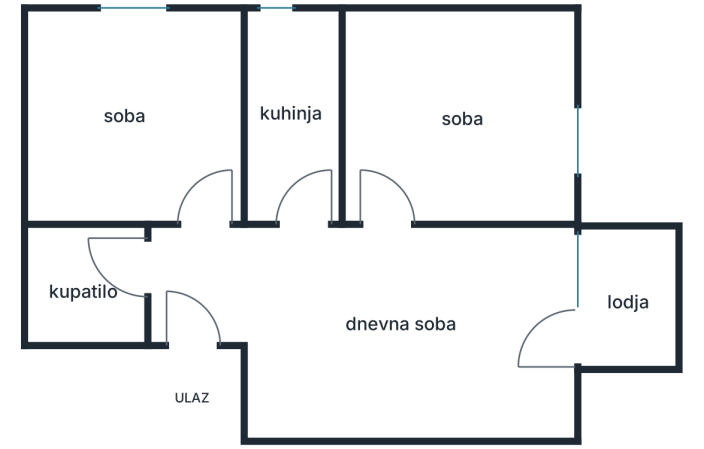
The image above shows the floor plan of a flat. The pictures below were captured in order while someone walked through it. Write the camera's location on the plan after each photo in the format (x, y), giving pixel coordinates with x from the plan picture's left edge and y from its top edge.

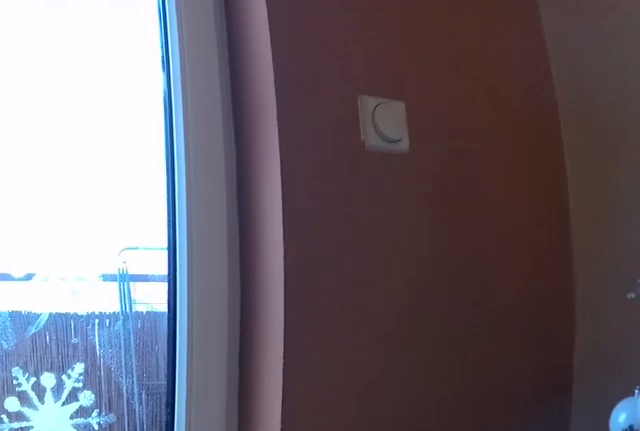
(485, 320)
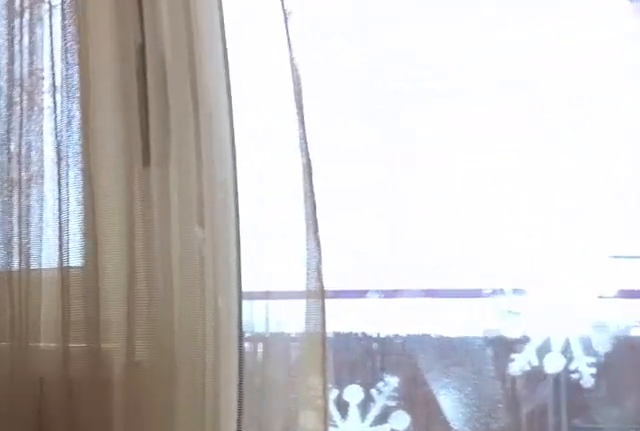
(500, 335)
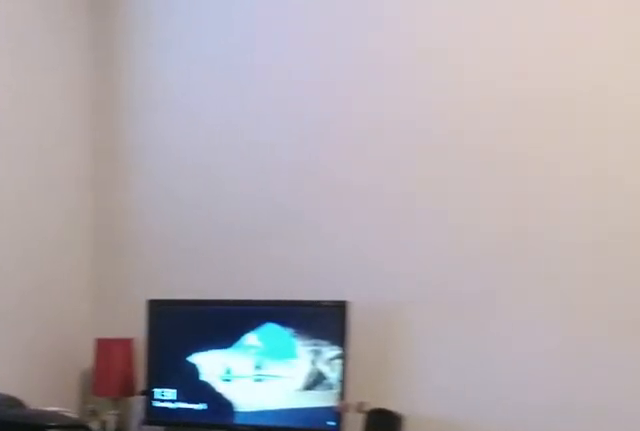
(439, 105)
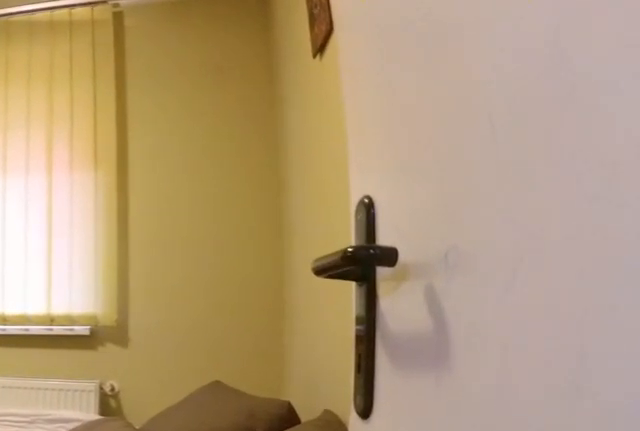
(204, 238)
